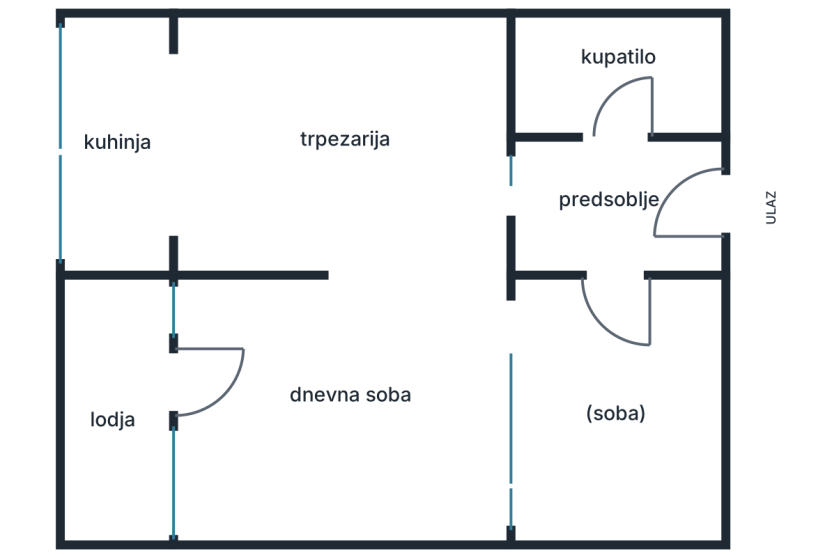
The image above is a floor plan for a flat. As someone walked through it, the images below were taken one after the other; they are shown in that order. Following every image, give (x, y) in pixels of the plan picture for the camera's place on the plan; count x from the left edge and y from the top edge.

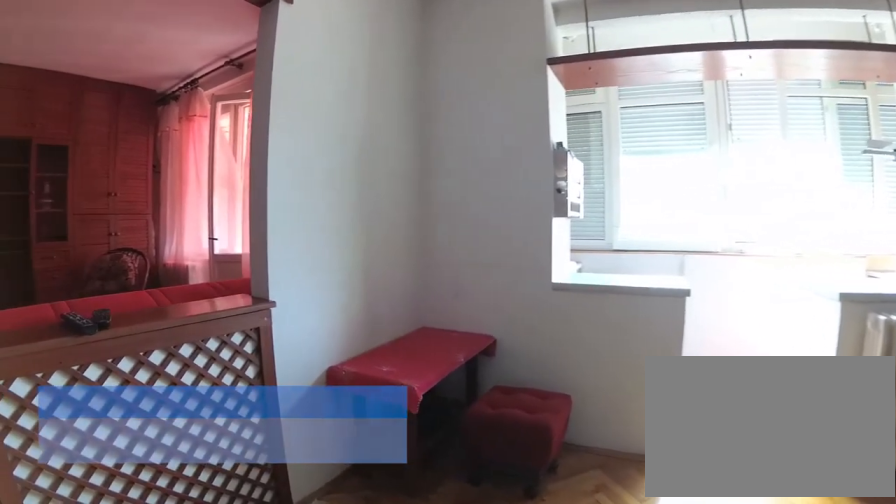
(431, 188)
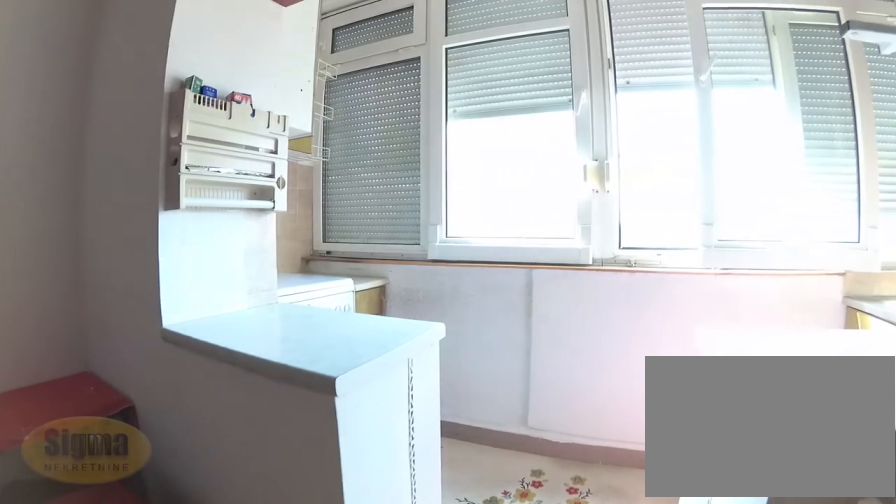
(258, 182)
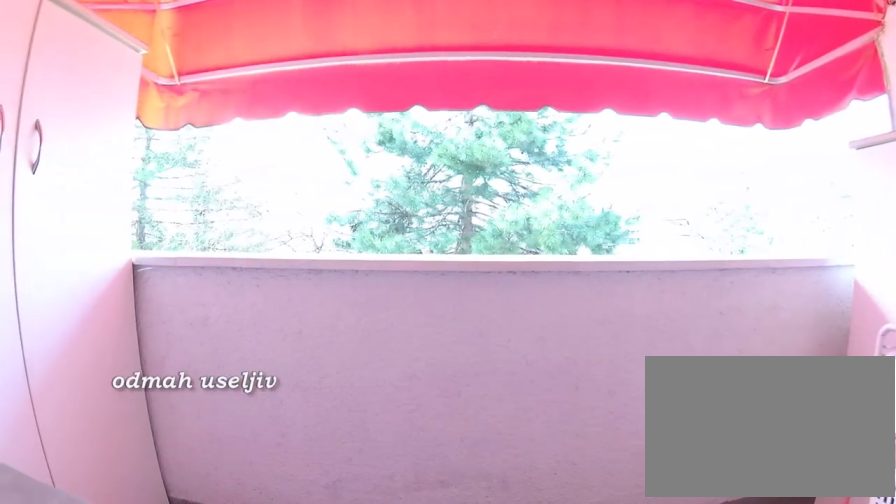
(215, 400)
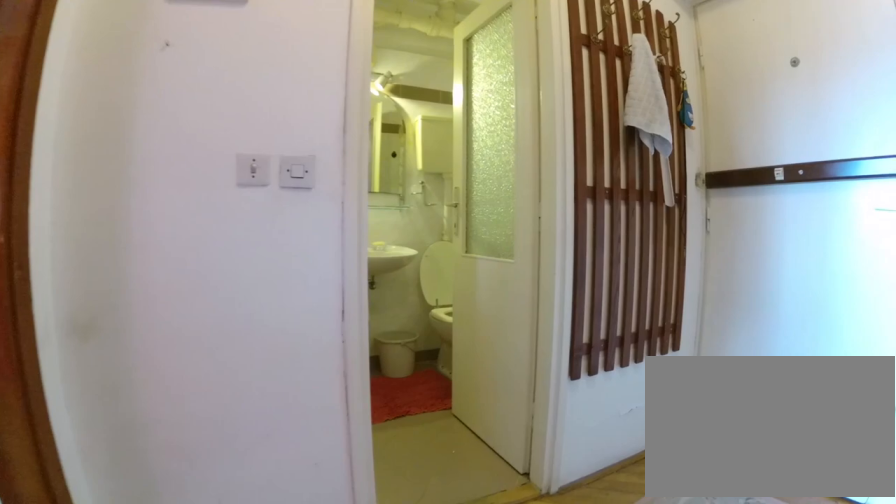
(581, 280)
